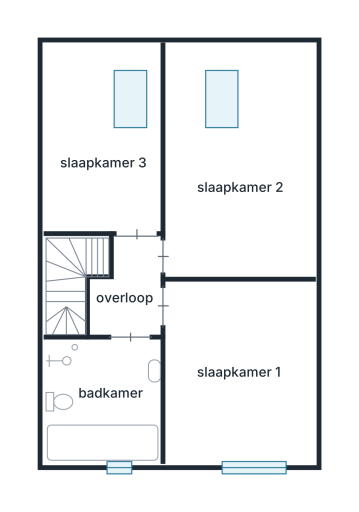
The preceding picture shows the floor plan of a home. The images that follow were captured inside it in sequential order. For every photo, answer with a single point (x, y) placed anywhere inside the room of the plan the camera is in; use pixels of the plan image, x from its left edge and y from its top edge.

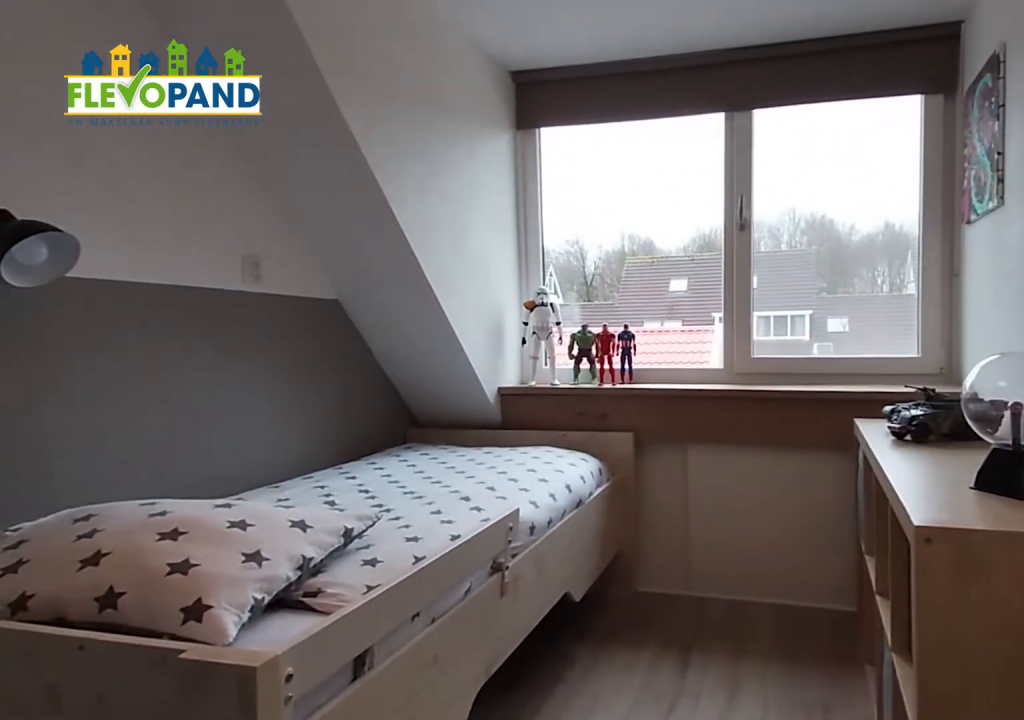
(65, 190)
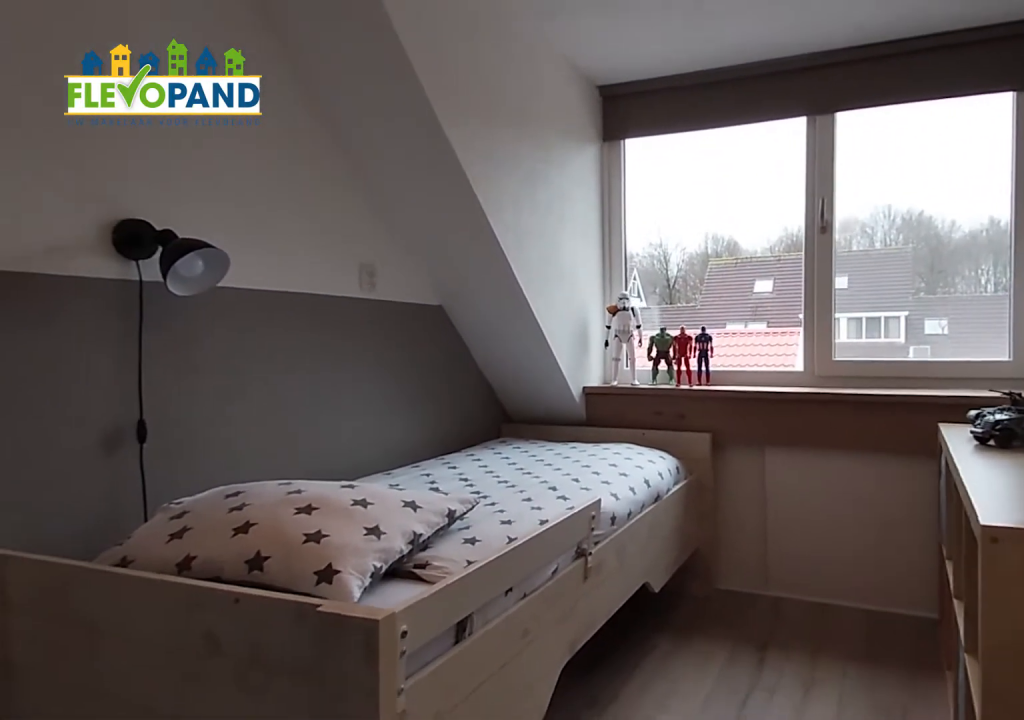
(65, 190)
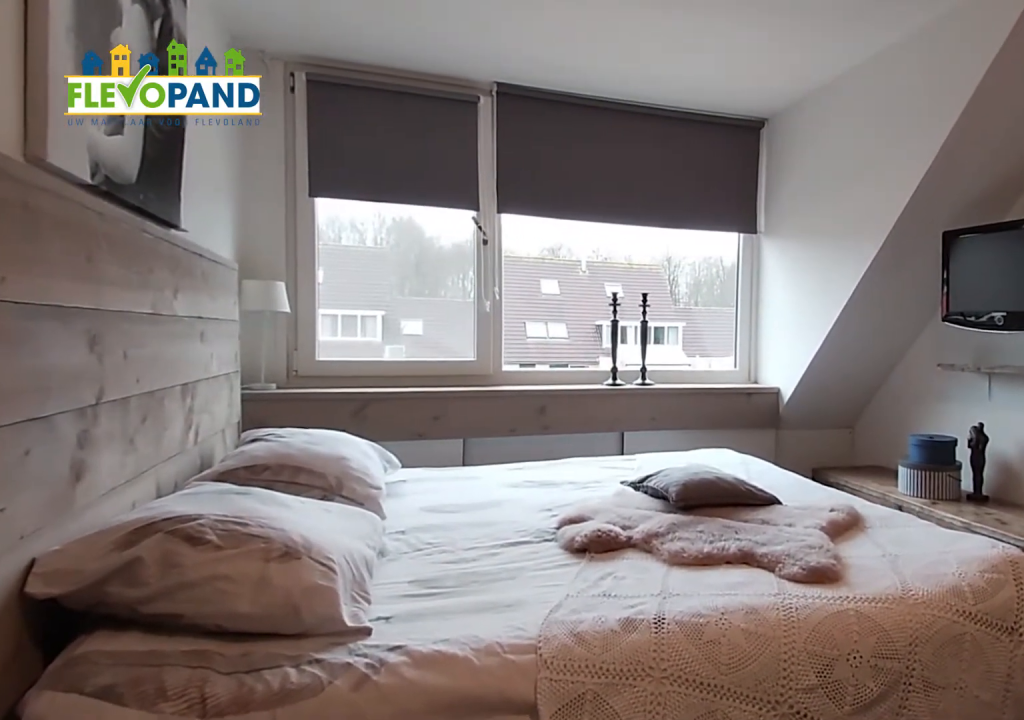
(311, 194)
